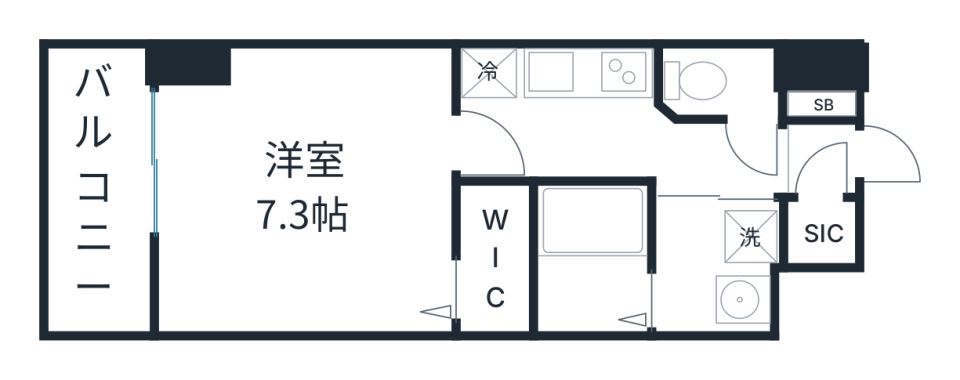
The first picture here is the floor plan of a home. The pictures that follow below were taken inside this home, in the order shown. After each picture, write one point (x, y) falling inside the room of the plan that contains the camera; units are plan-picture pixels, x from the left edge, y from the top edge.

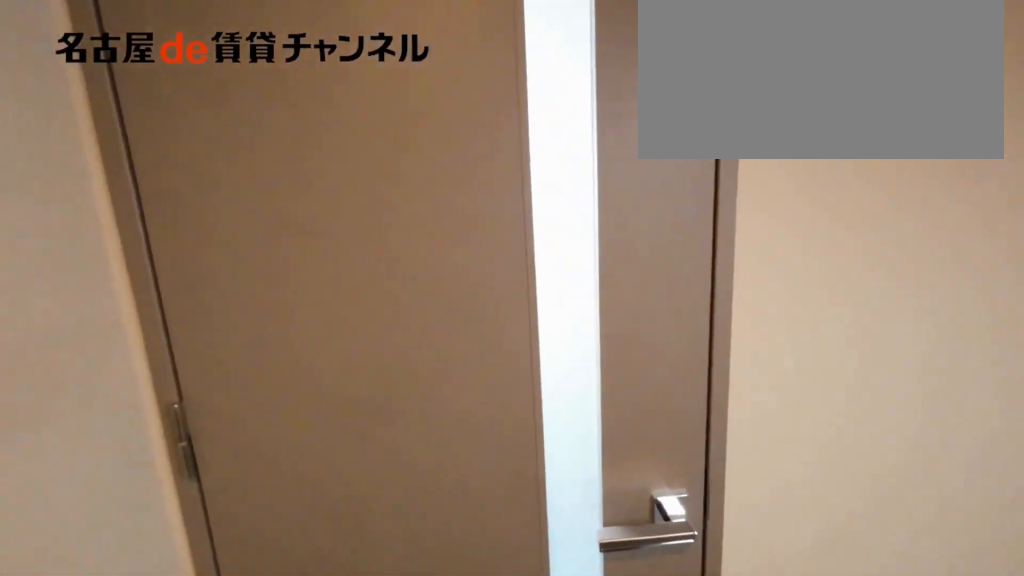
(615, 145)
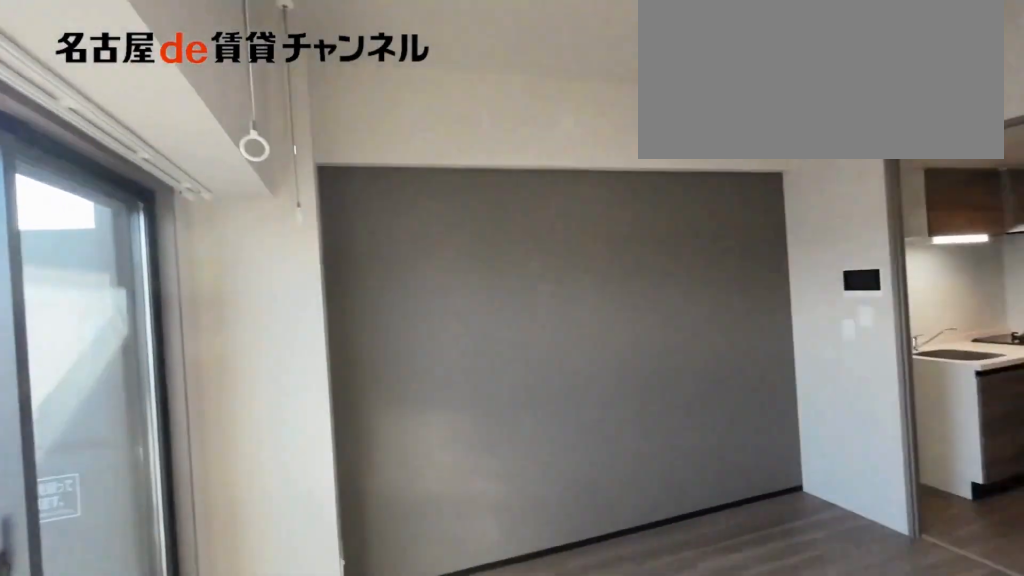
(308, 193)
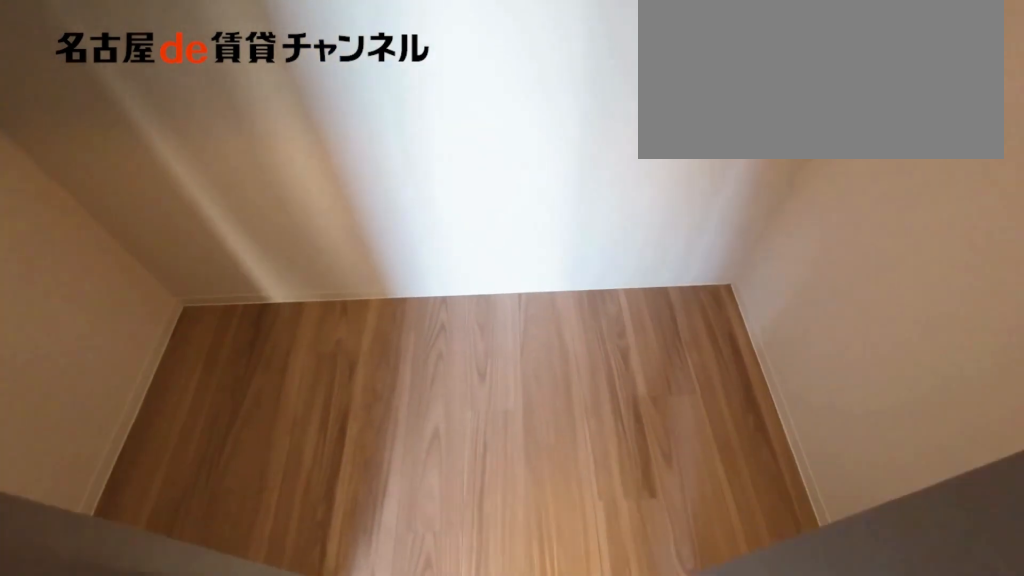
(494, 259)
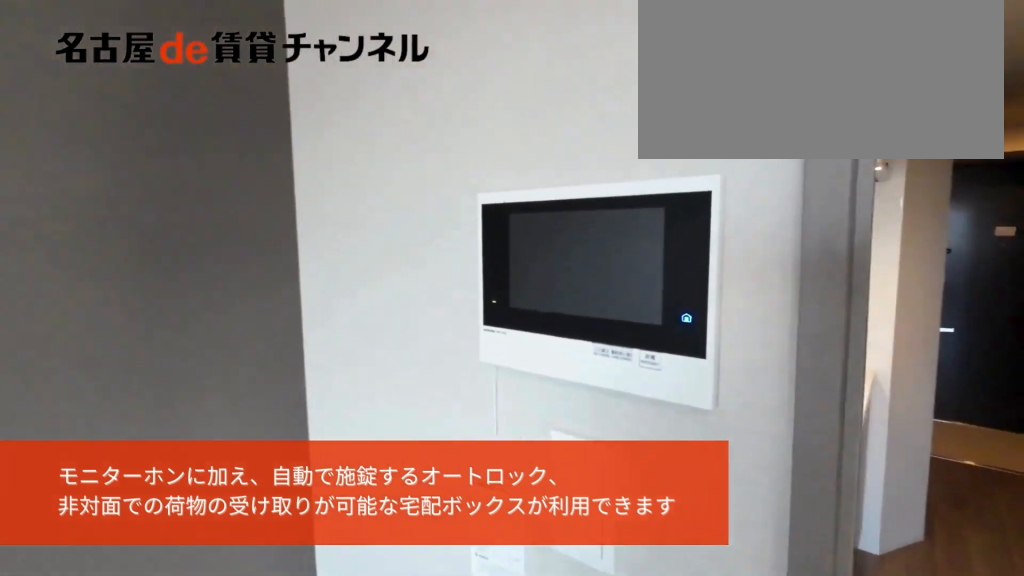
(308, 193)
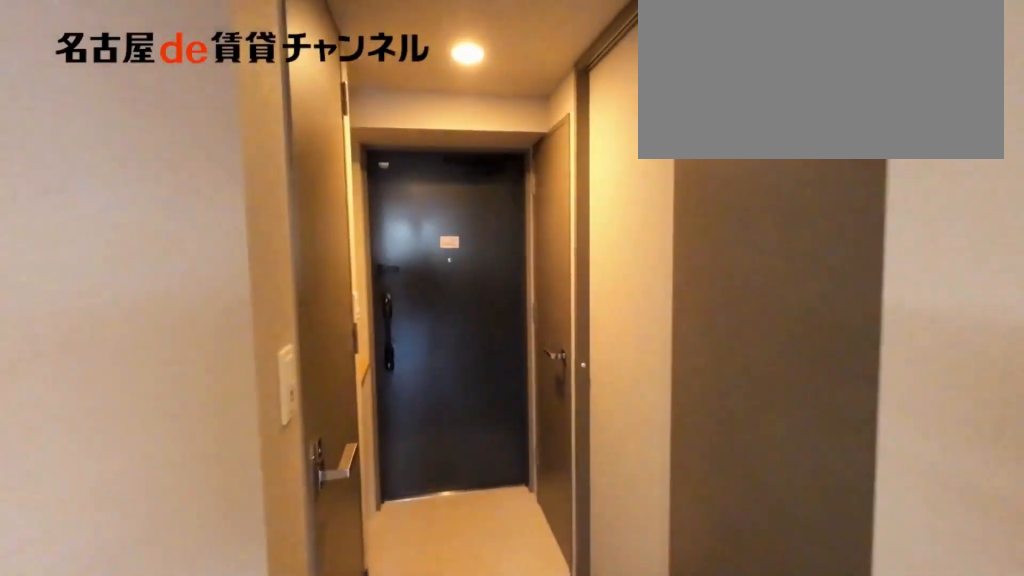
(617, 145)
